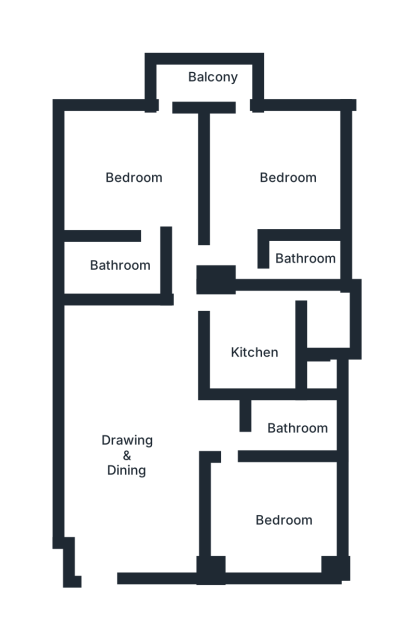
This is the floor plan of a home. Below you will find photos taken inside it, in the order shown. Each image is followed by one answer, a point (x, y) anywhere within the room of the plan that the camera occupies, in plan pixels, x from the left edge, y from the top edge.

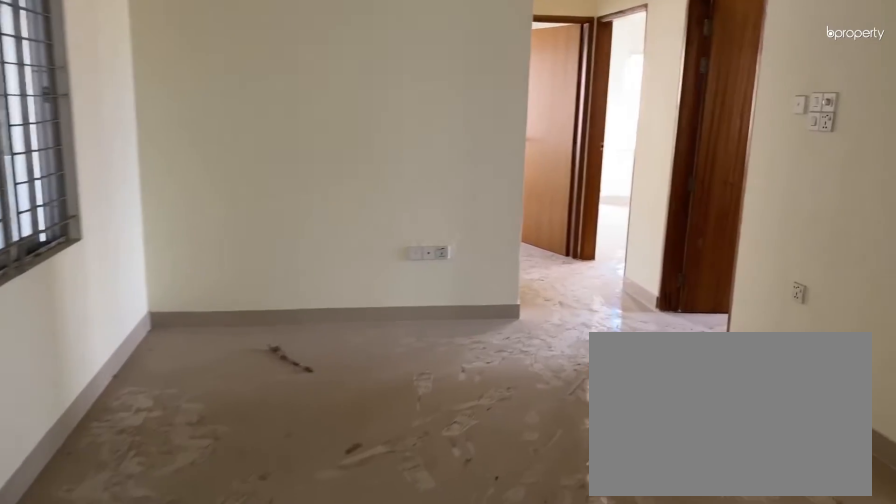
(141, 449)
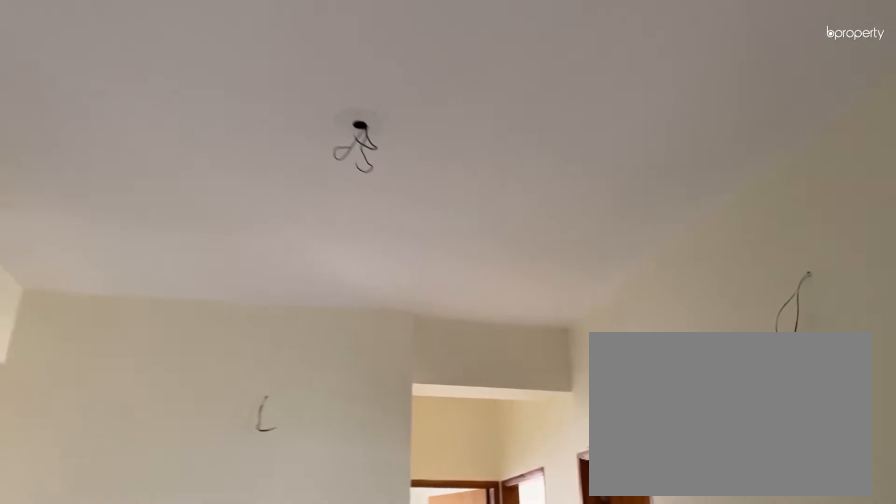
(141, 449)
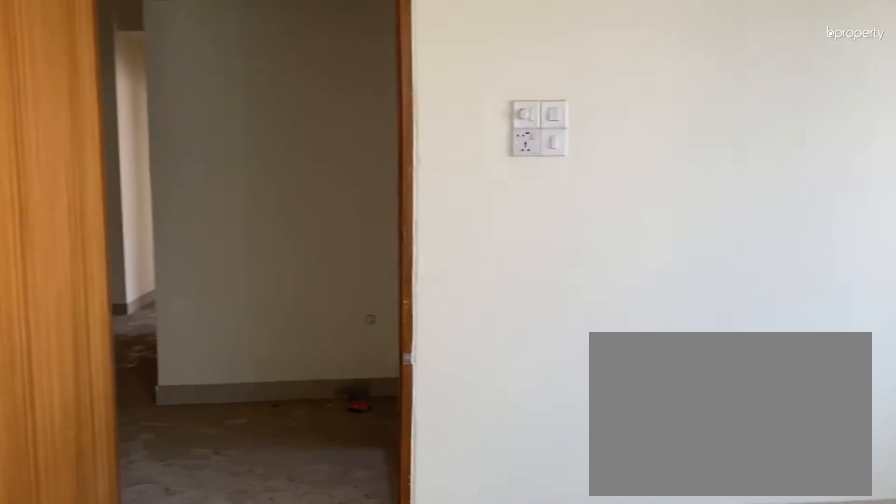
(282, 520)
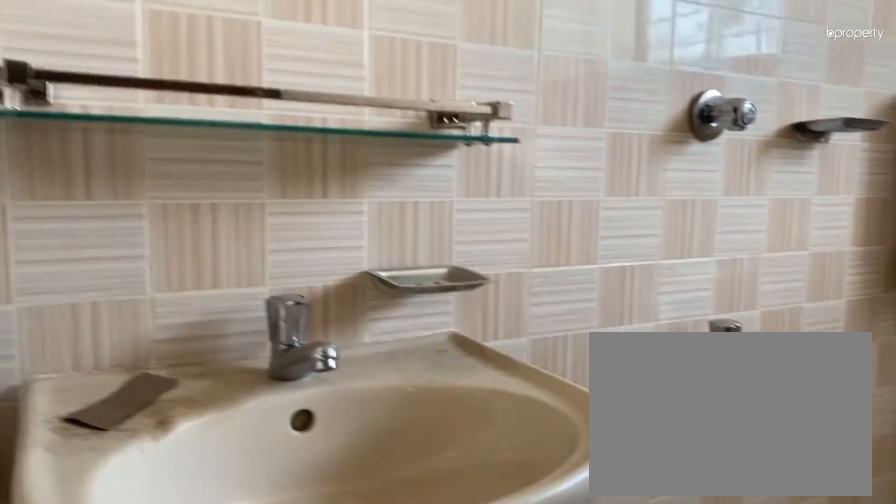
(295, 428)
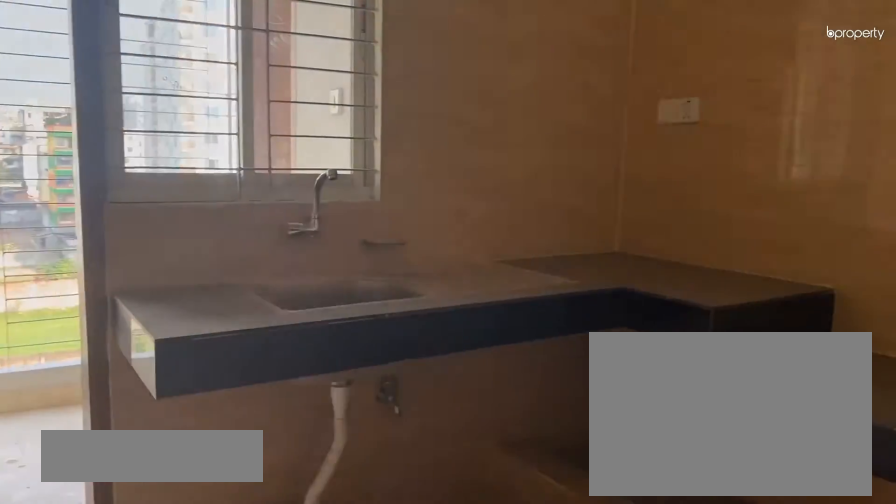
(252, 350)
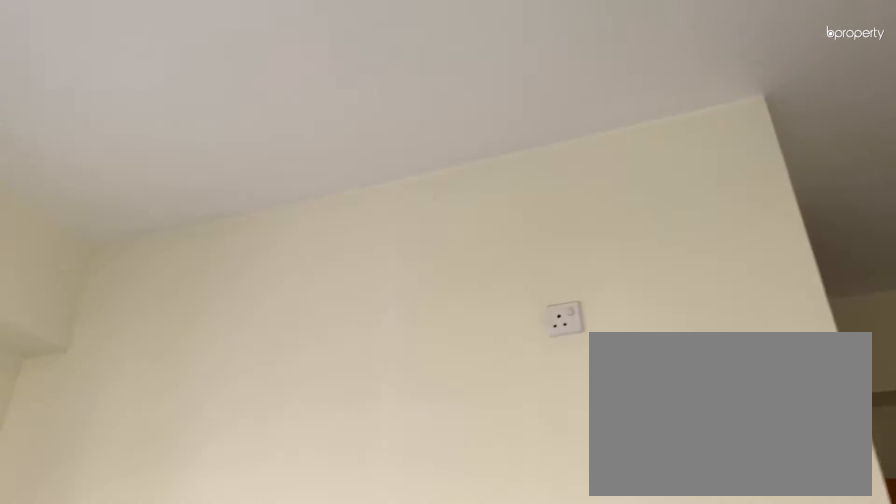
(290, 175)
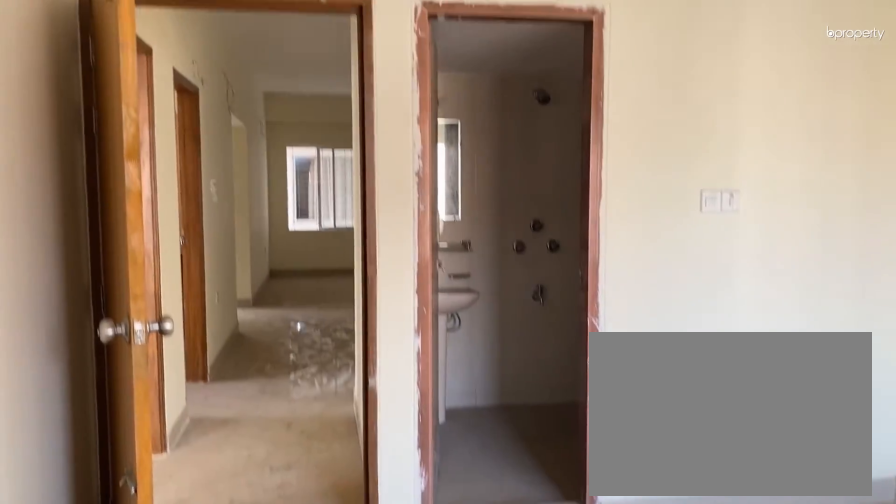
(134, 177)
